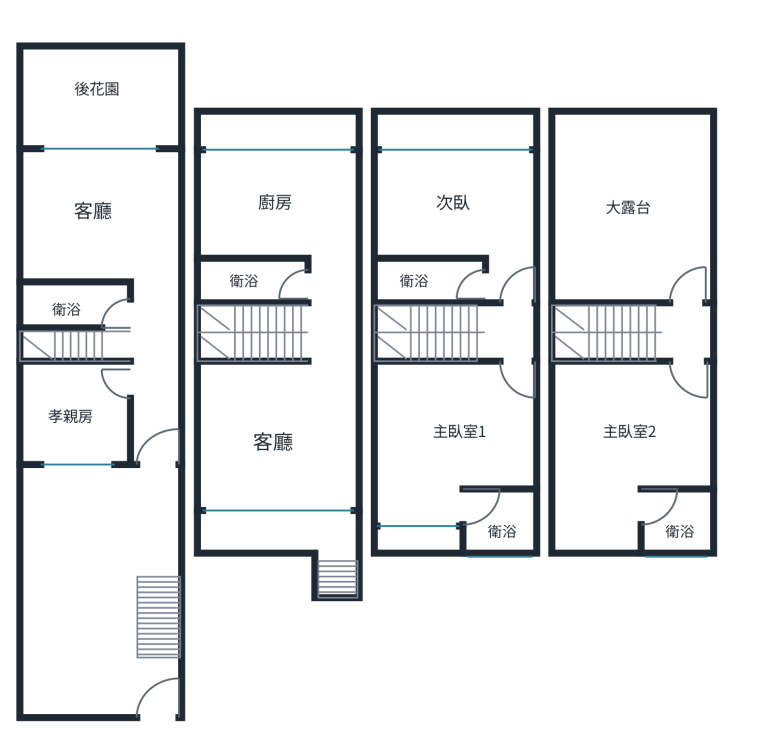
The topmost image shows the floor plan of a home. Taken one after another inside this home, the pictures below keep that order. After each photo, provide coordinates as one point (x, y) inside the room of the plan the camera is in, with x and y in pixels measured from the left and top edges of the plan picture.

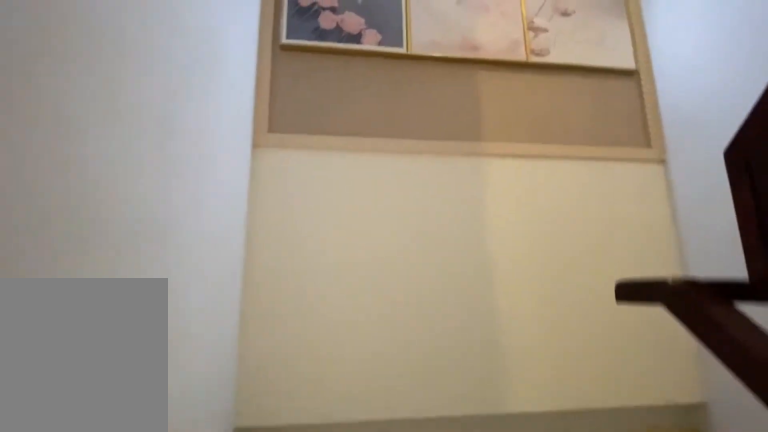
(263, 339)
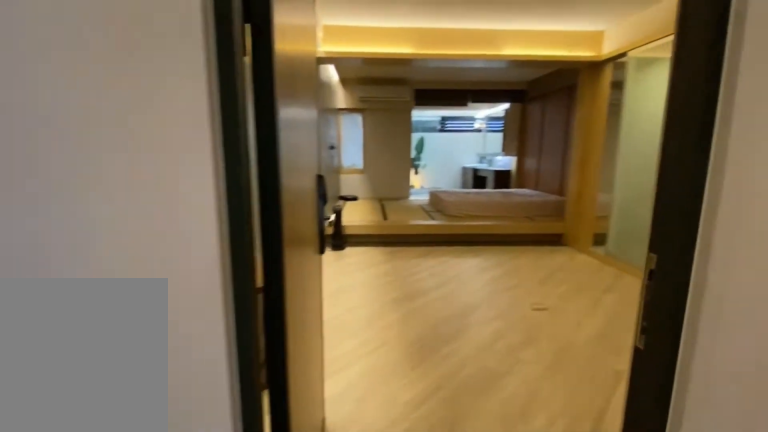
(428, 333)
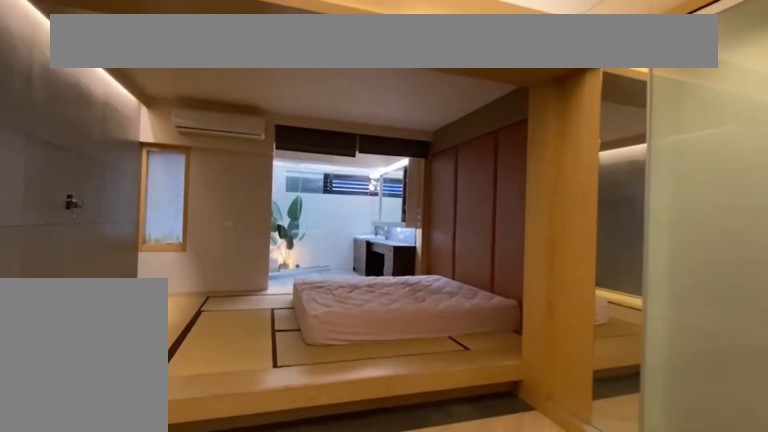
(447, 434)
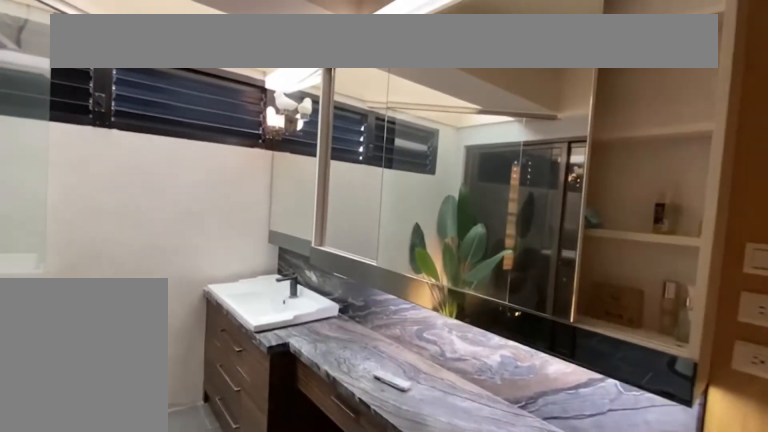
(505, 522)
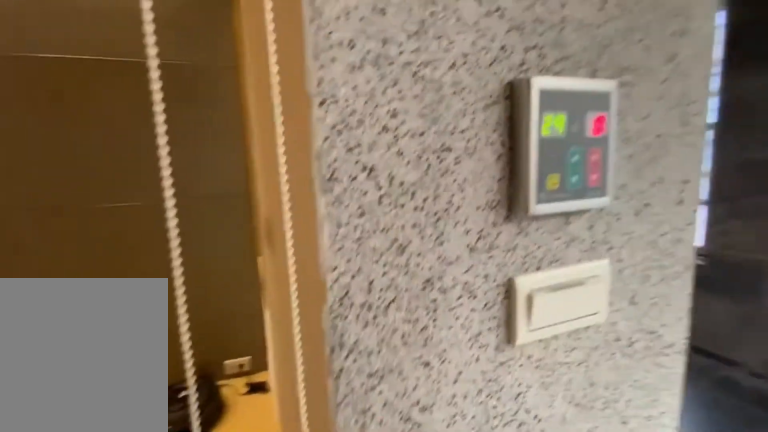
(503, 522)
